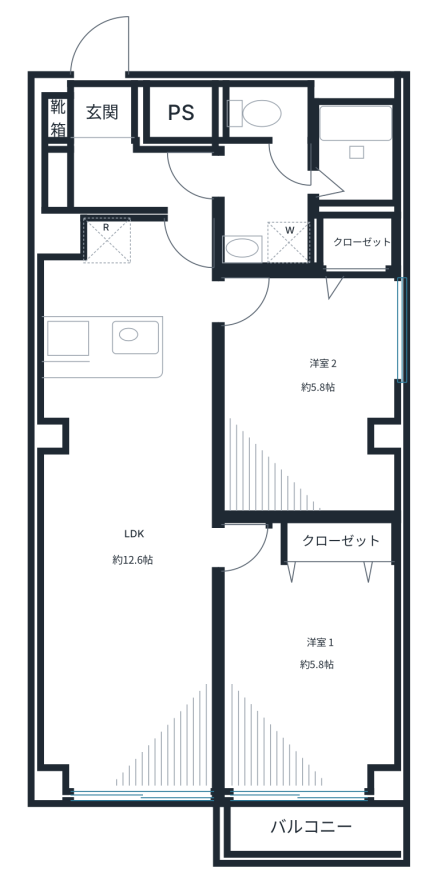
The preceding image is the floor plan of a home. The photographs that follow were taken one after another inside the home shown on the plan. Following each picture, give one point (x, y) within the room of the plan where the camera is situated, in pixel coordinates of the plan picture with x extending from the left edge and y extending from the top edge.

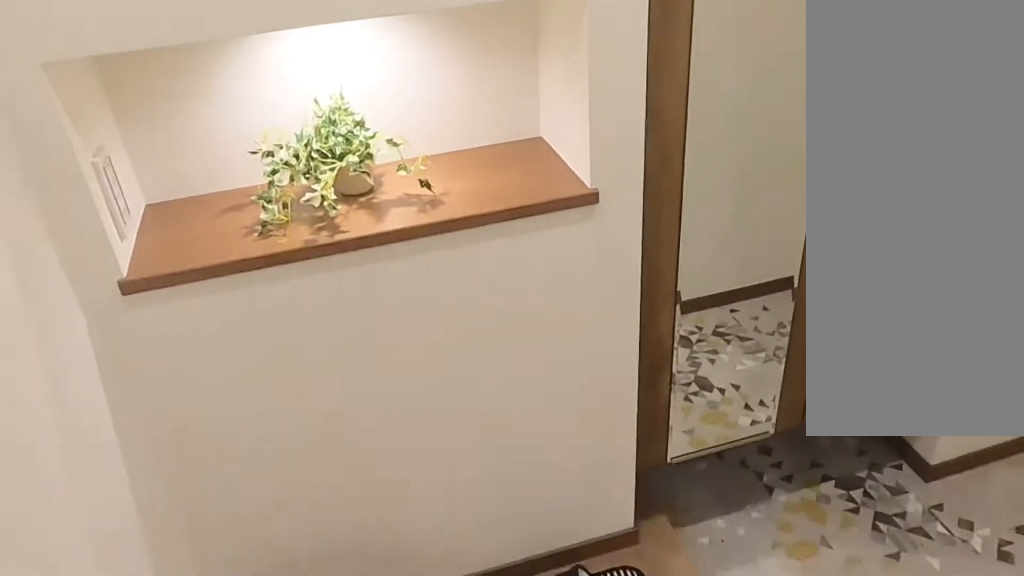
(114, 157)
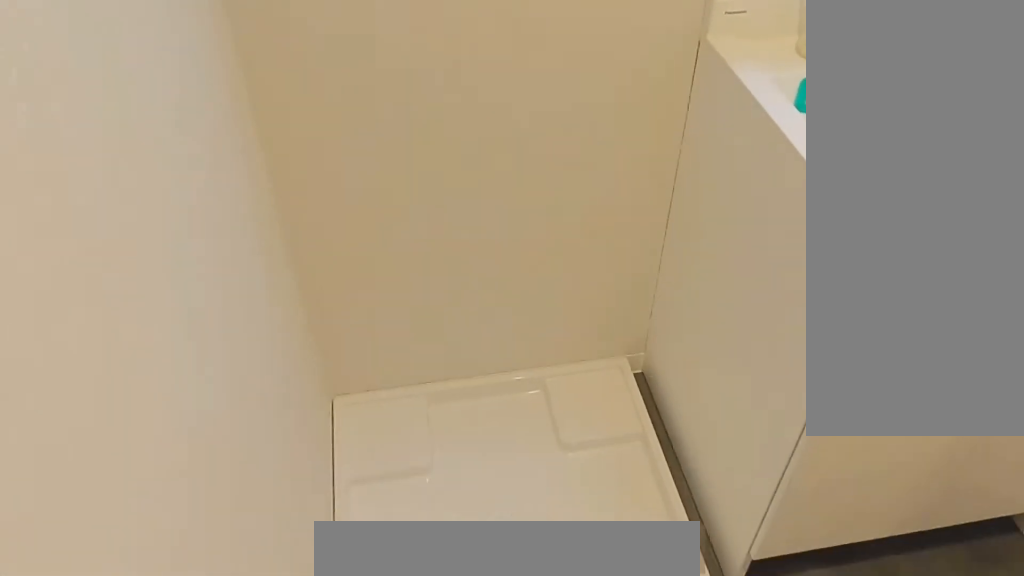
(298, 193)
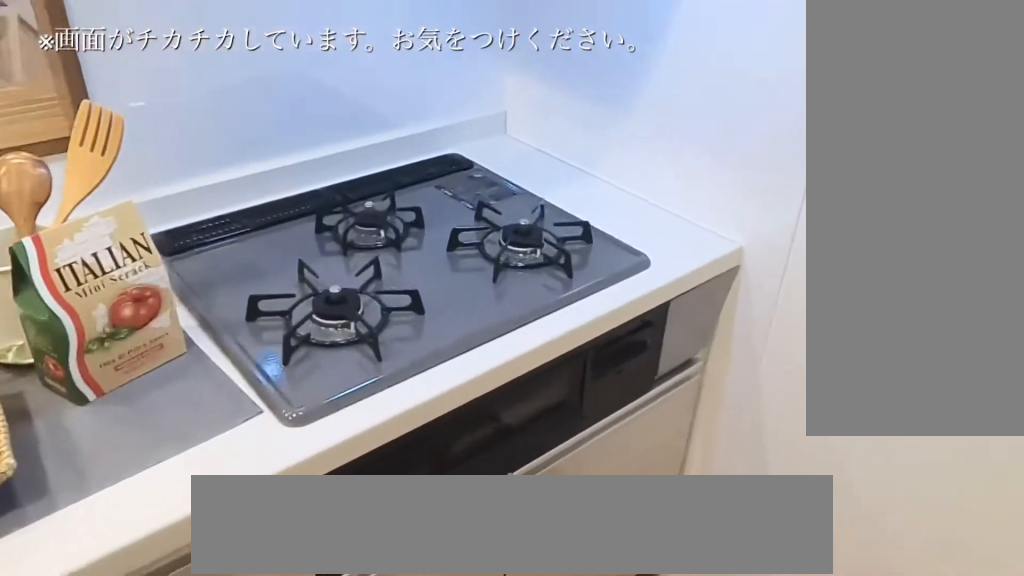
(111, 274)
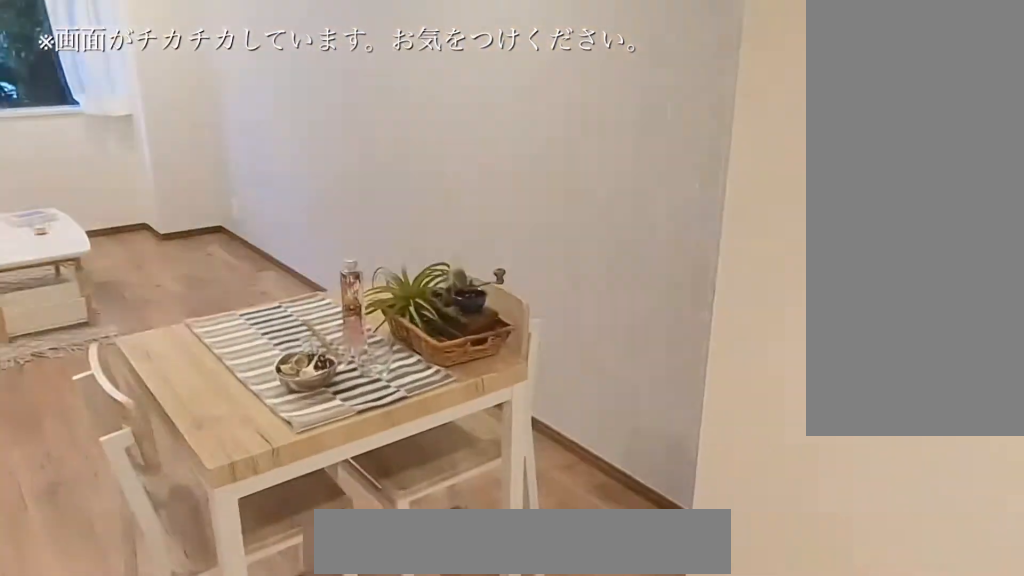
(135, 560)
